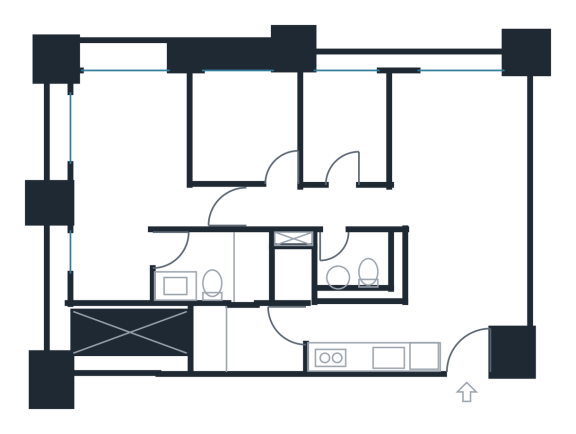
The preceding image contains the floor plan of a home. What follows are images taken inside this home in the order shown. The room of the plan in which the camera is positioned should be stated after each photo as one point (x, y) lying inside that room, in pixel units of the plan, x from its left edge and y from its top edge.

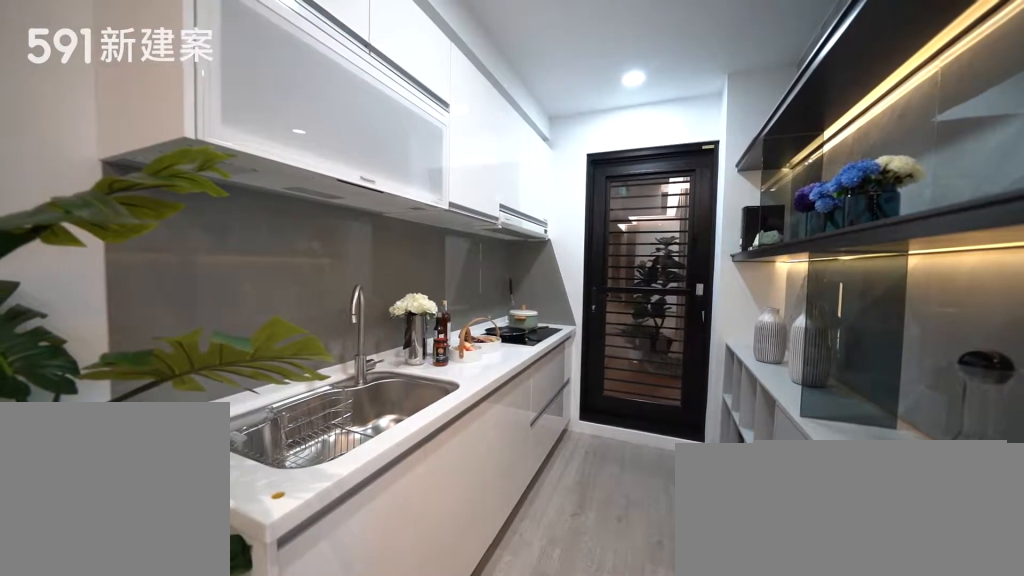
(366, 335)
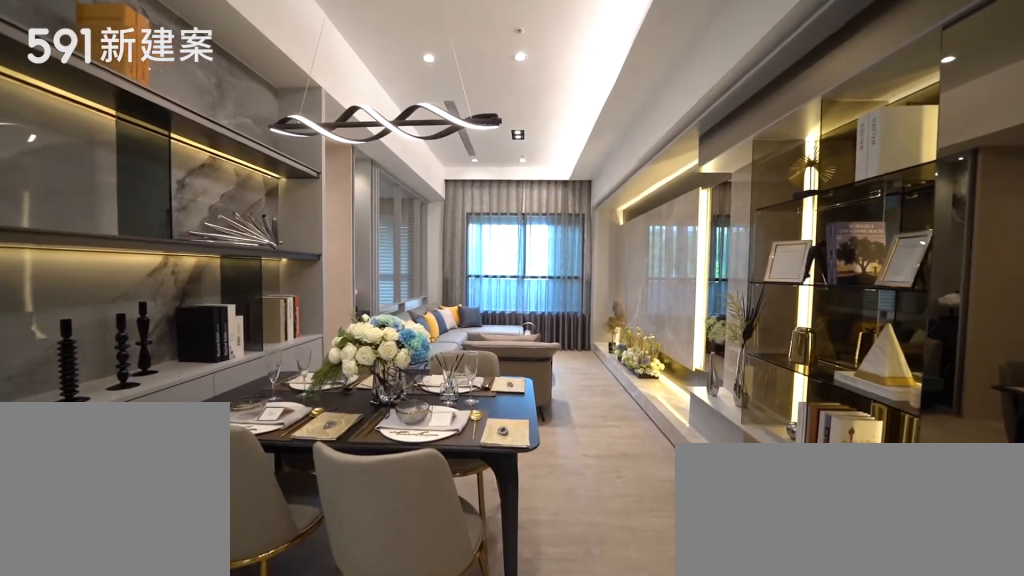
(460, 273)
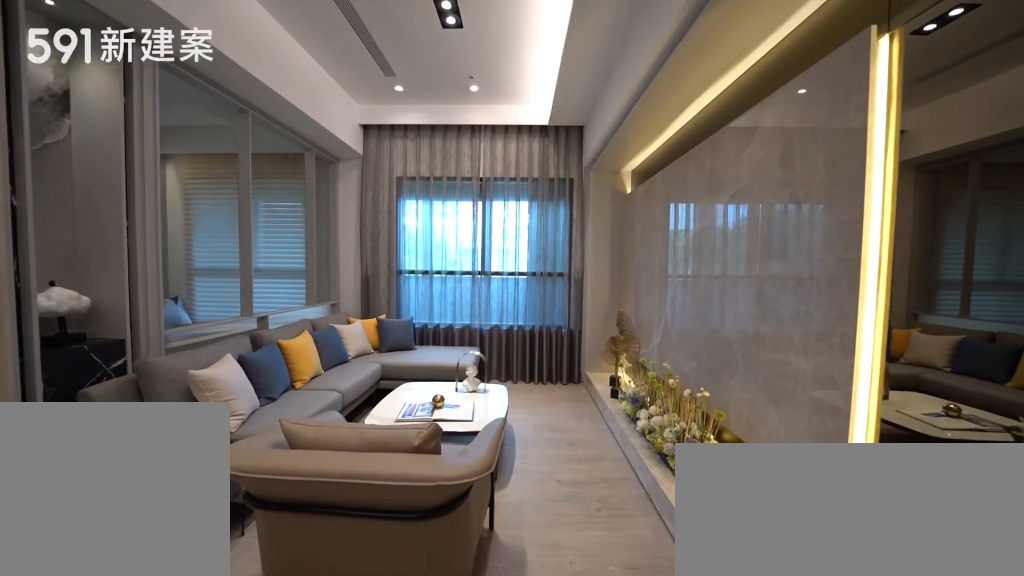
(458, 147)
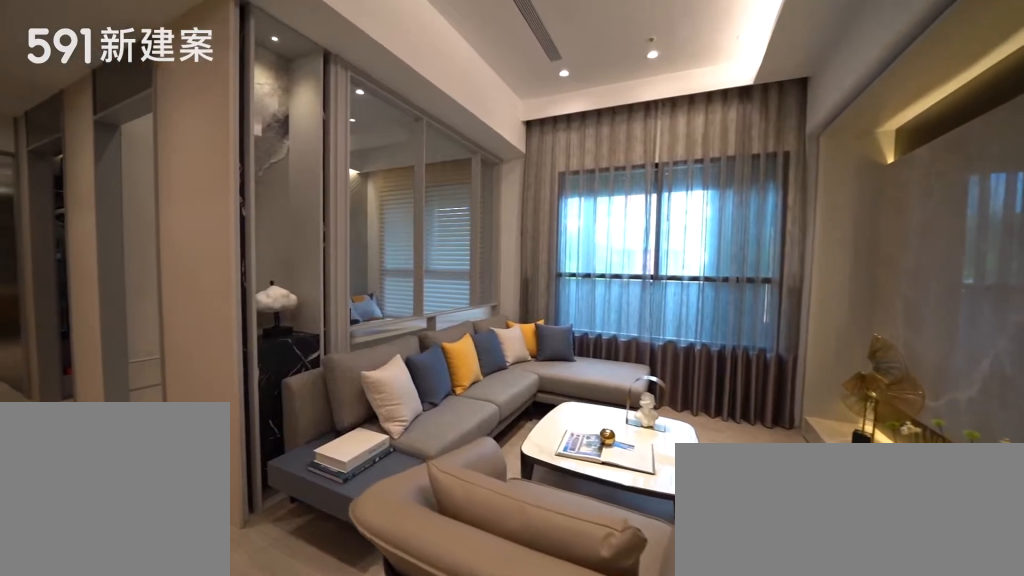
(458, 147)
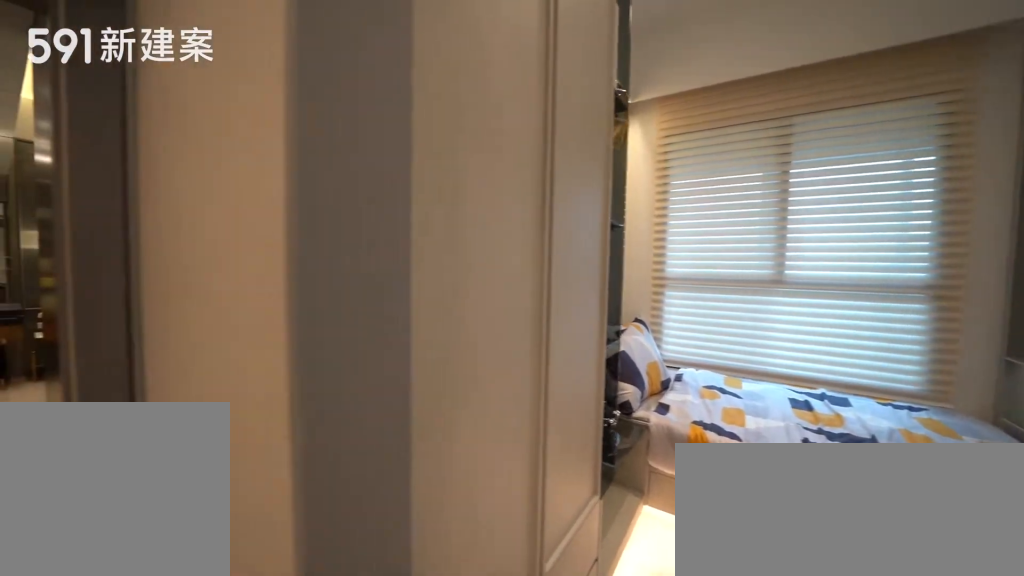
(348, 124)
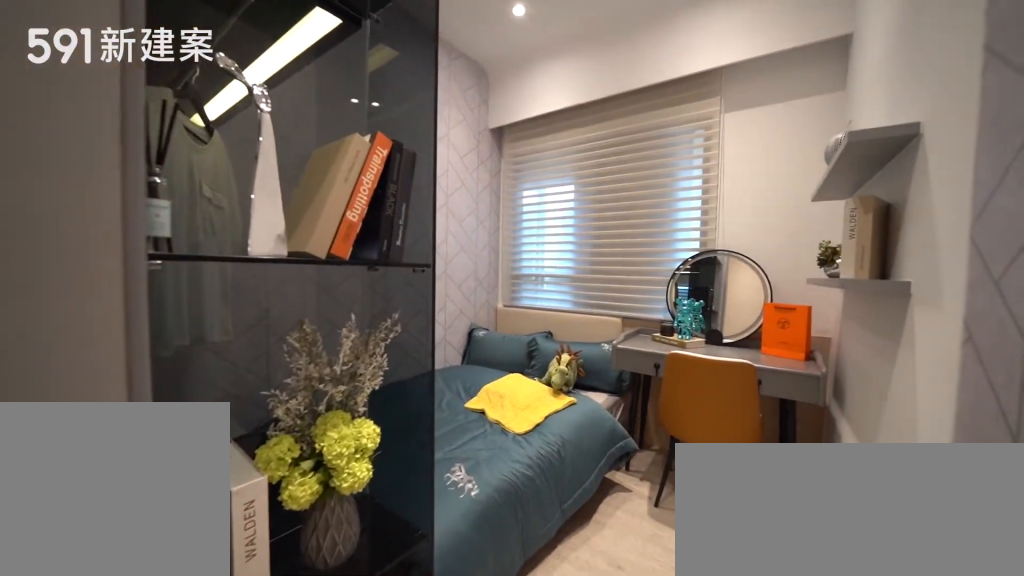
(248, 125)
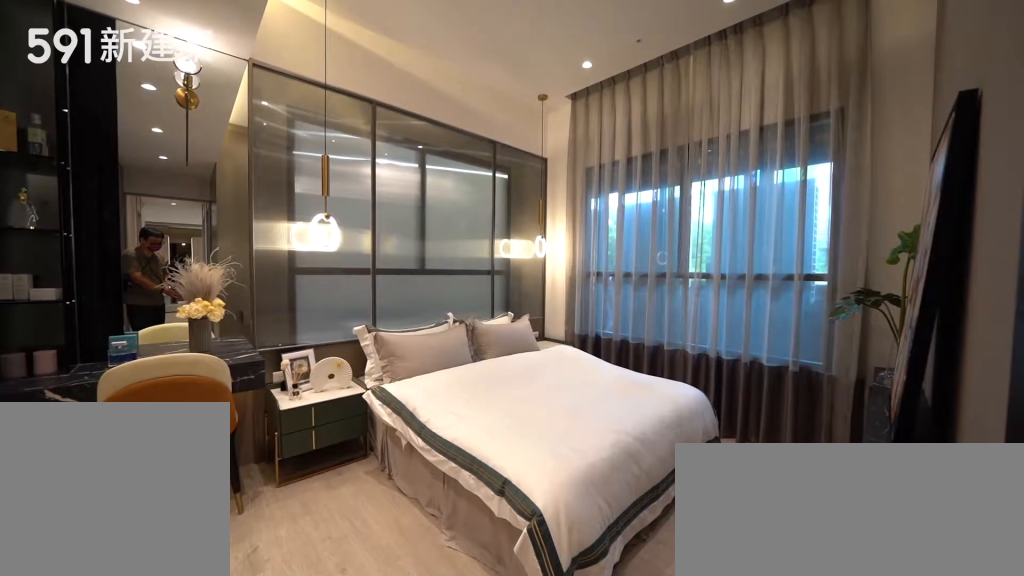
(124, 174)
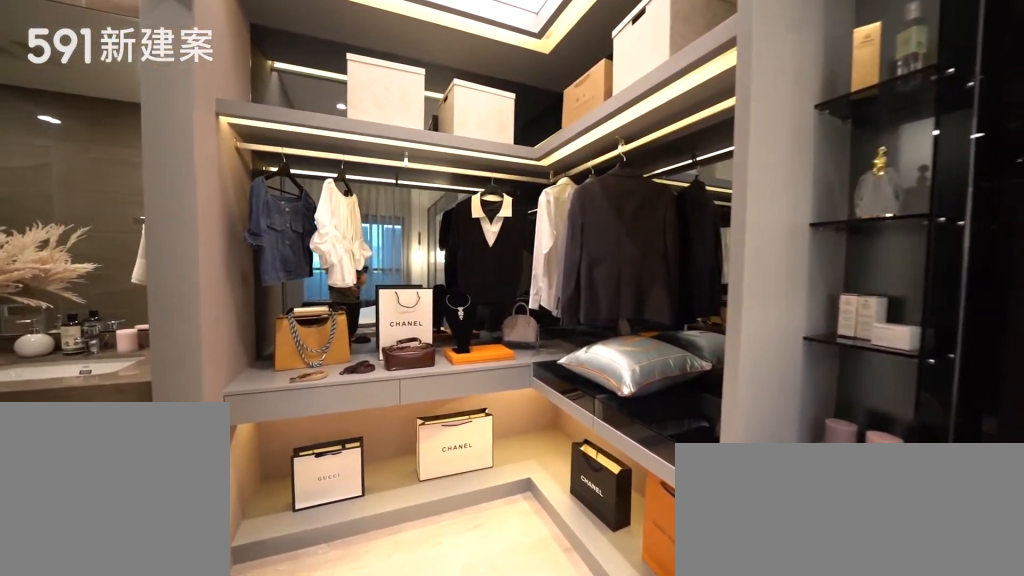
(124, 174)
